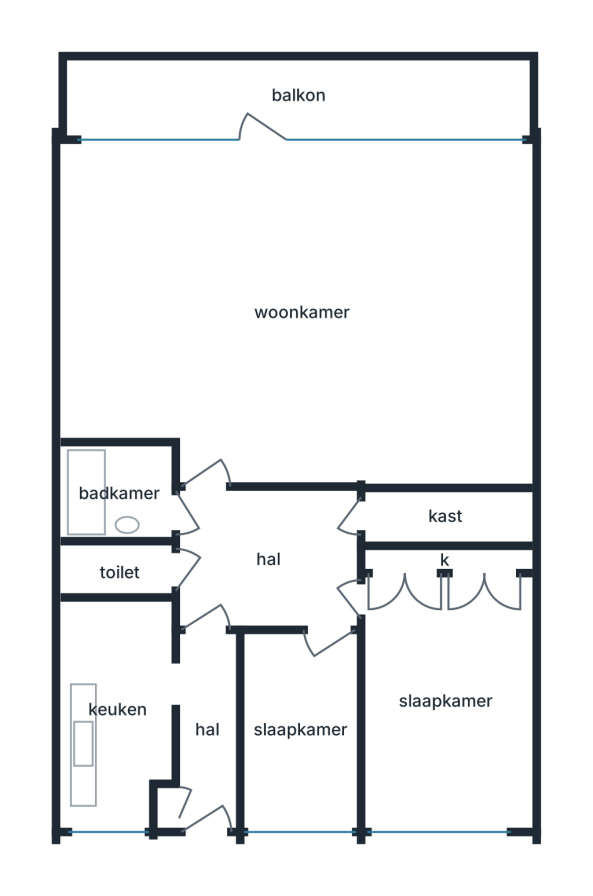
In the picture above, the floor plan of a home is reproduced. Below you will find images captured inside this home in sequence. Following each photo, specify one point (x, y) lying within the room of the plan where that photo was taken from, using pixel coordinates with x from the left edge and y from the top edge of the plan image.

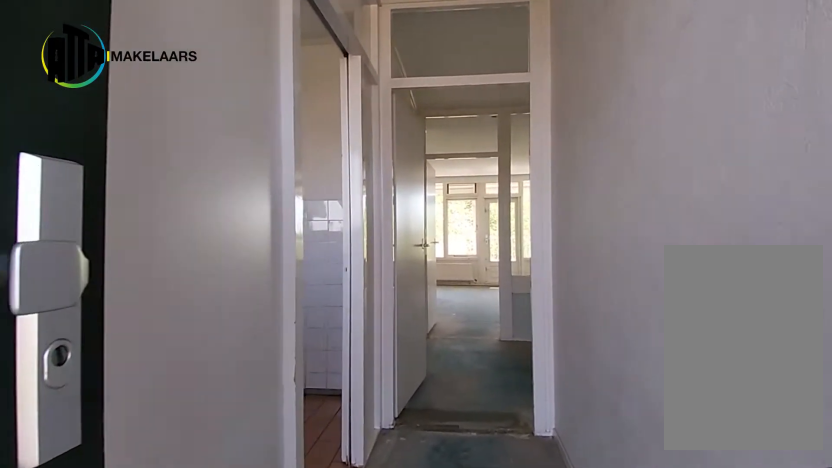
(207, 727)
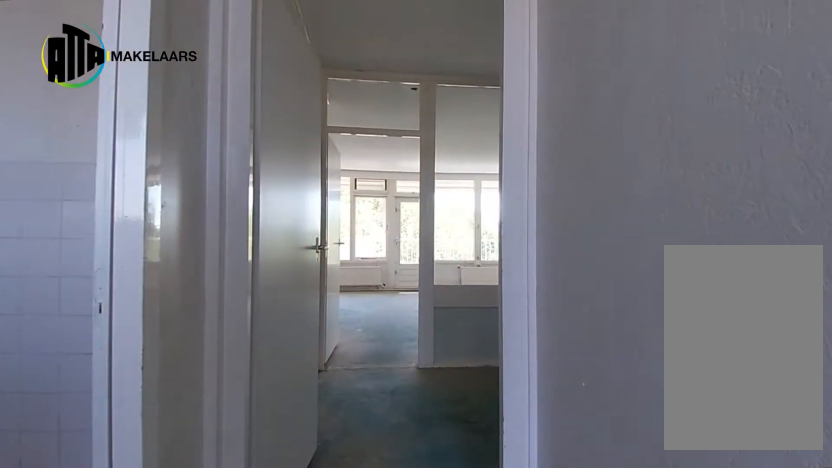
(207, 727)
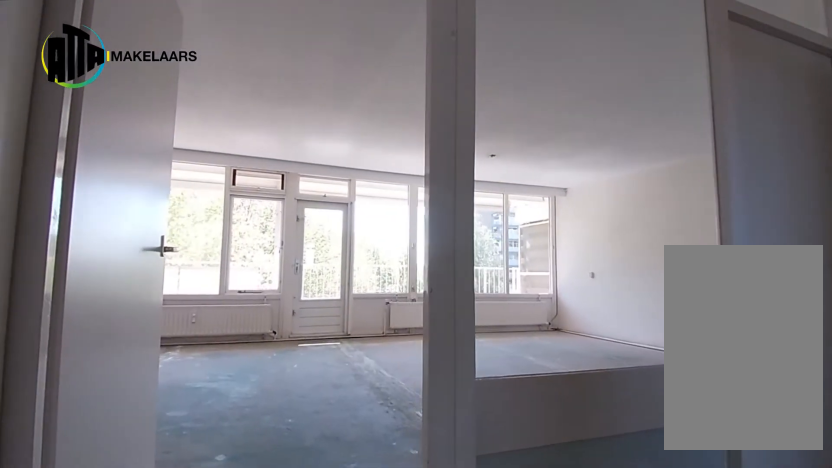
(269, 558)
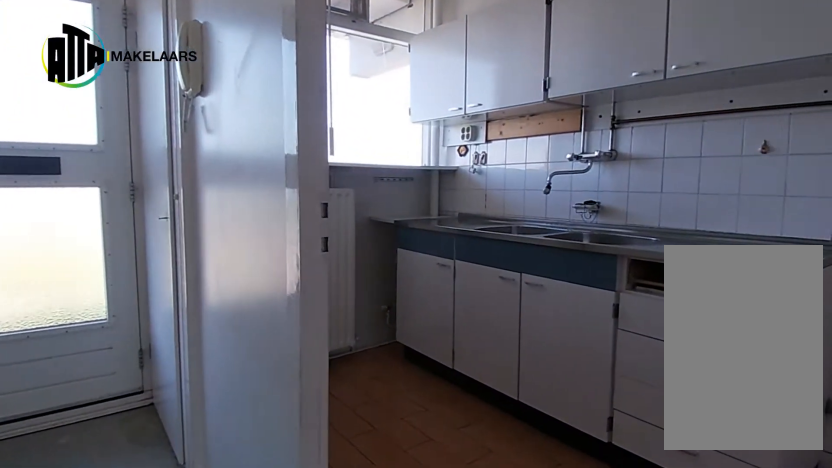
(207, 727)
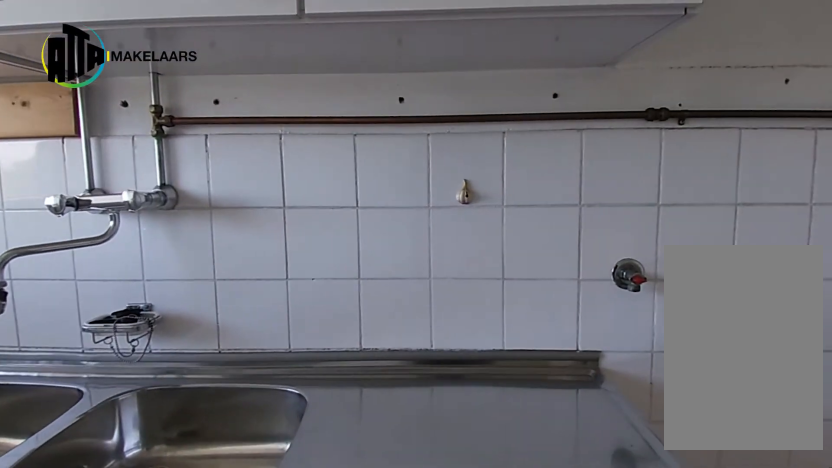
(117, 709)
